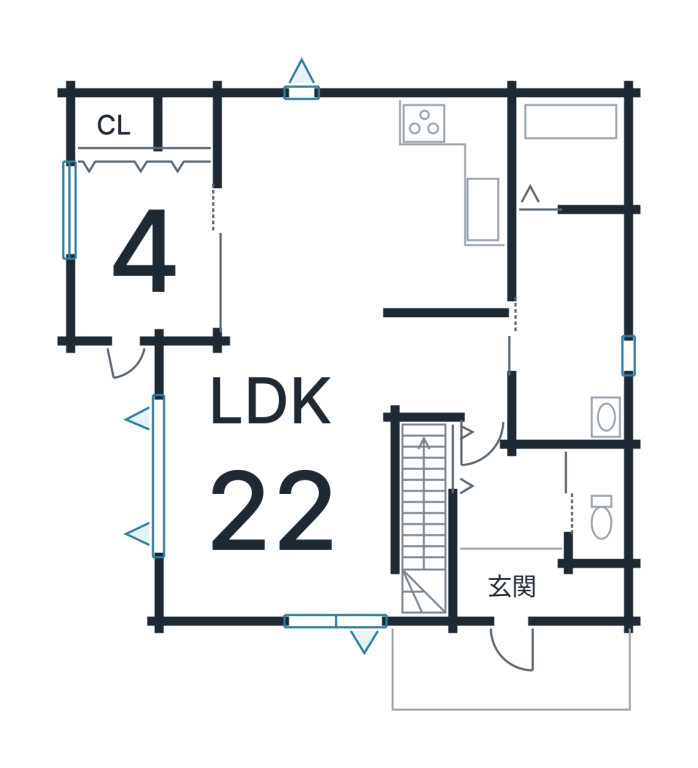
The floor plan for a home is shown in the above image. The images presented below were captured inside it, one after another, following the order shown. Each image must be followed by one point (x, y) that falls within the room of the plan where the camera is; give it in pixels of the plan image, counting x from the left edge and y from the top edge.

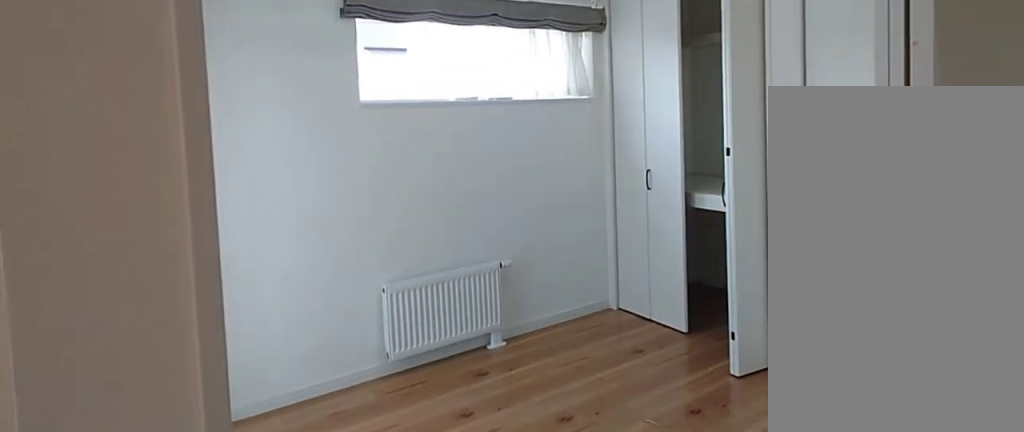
(135, 243)
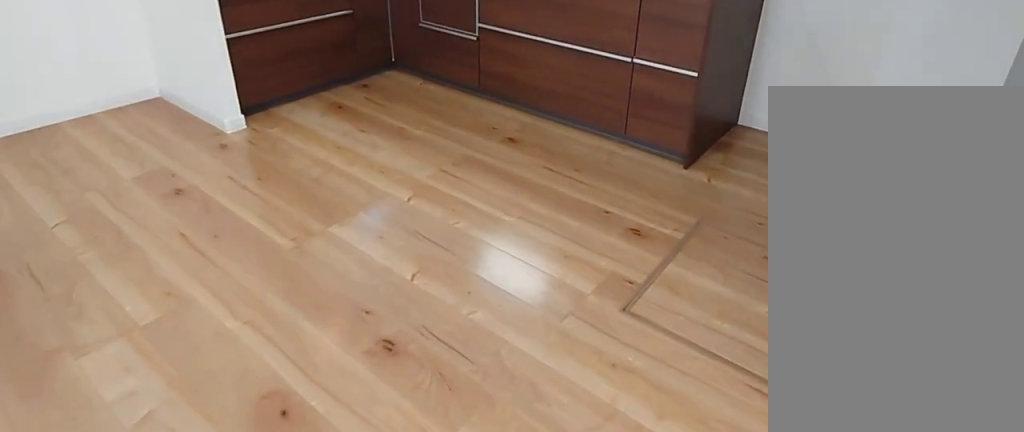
(388, 214)
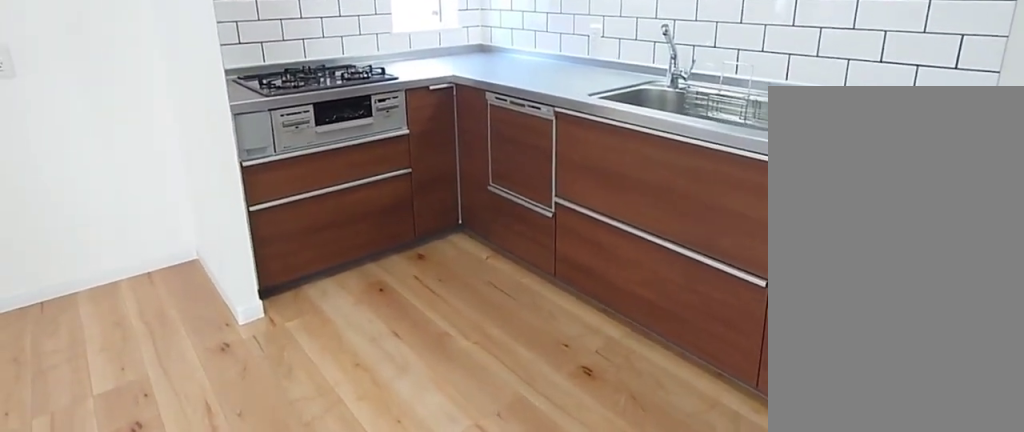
(388, 214)
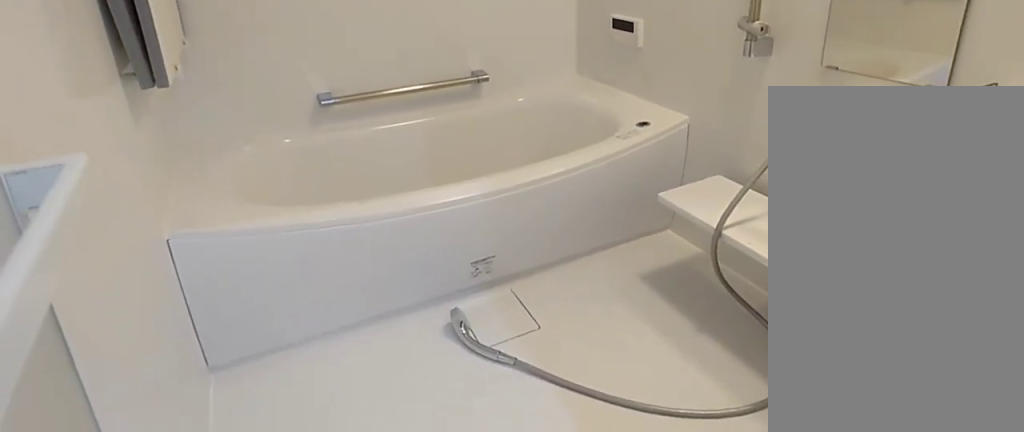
(569, 152)
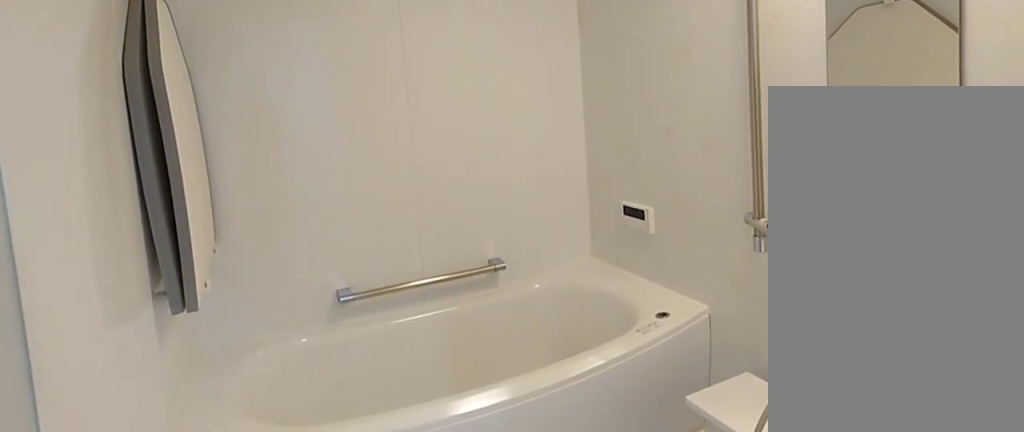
(569, 152)
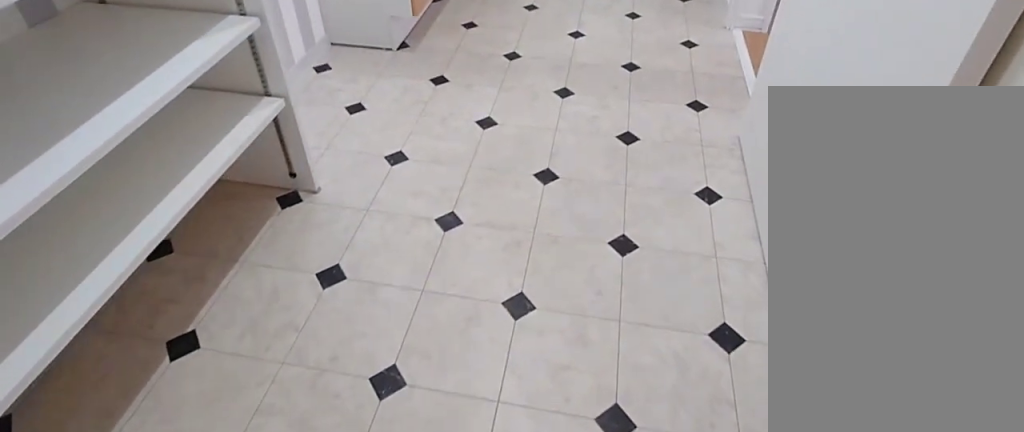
(574, 334)
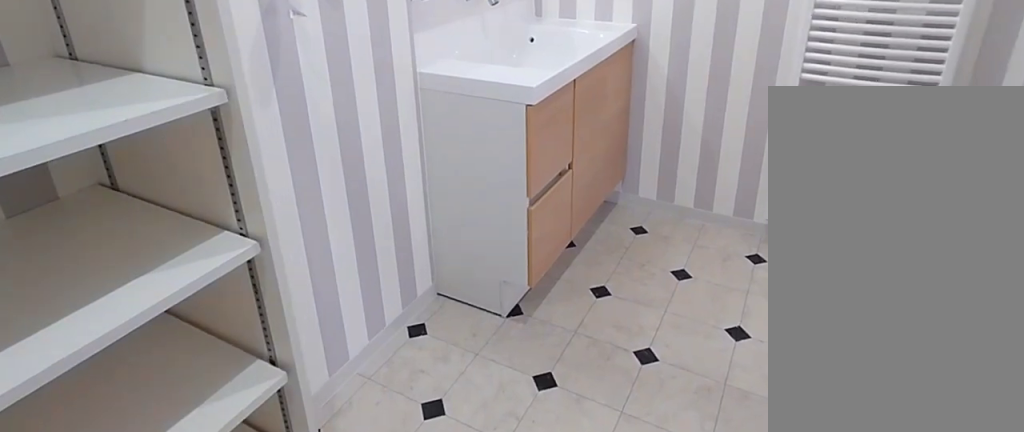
(574, 334)
